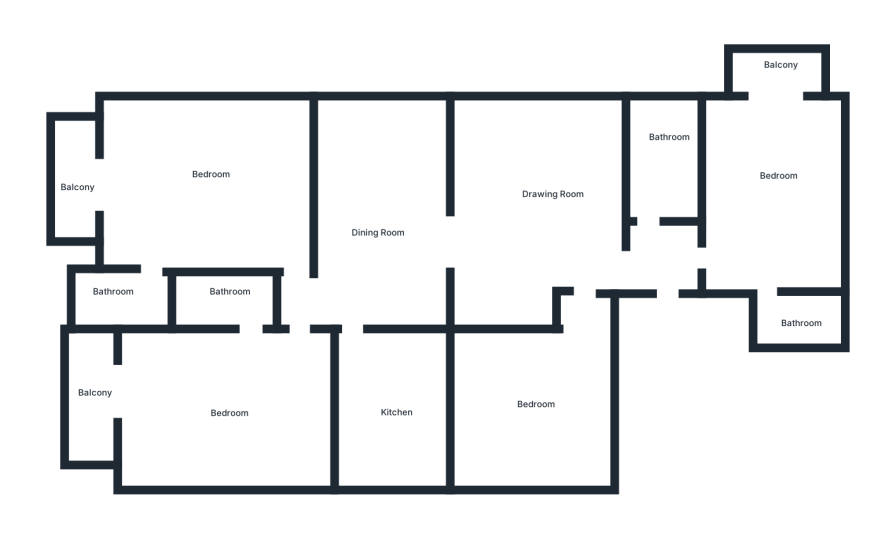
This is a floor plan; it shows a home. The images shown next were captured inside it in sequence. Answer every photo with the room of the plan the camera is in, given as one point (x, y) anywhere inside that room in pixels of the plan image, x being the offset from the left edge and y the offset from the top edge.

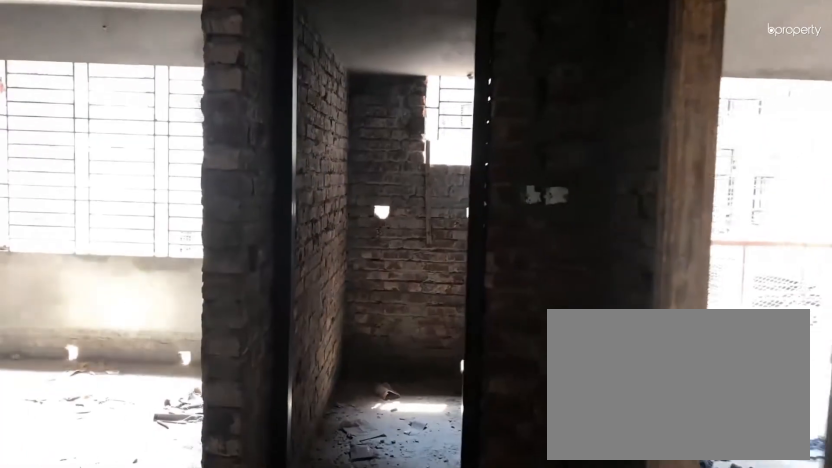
(661, 275)
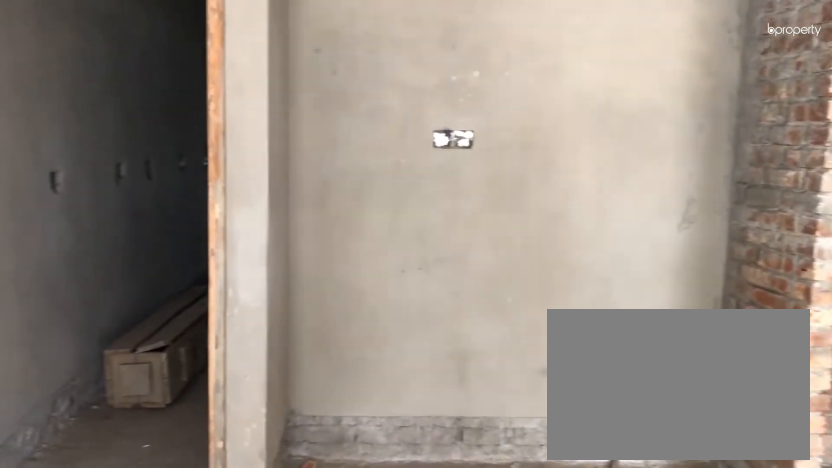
(520, 227)
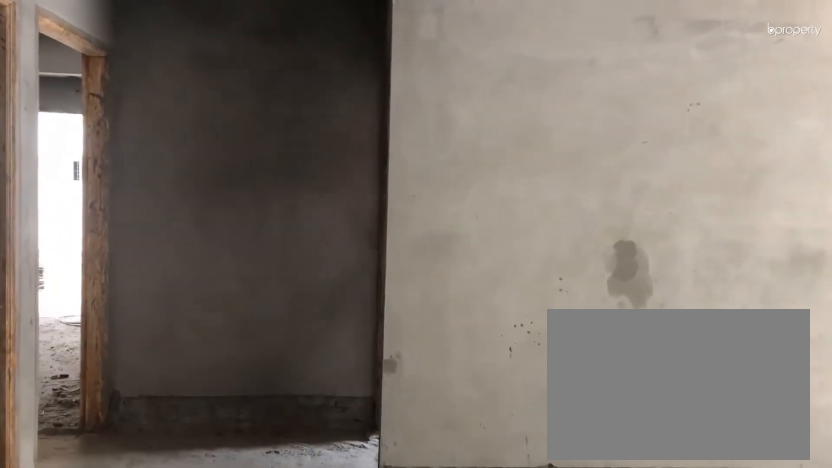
(391, 226)
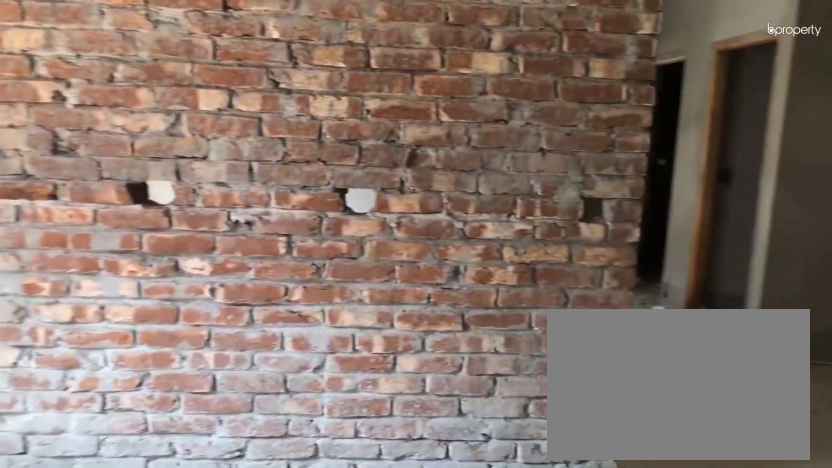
(391, 226)
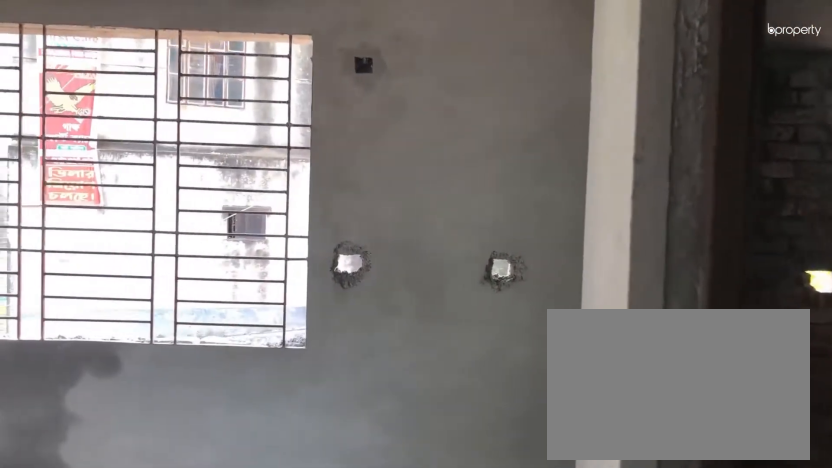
(779, 208)
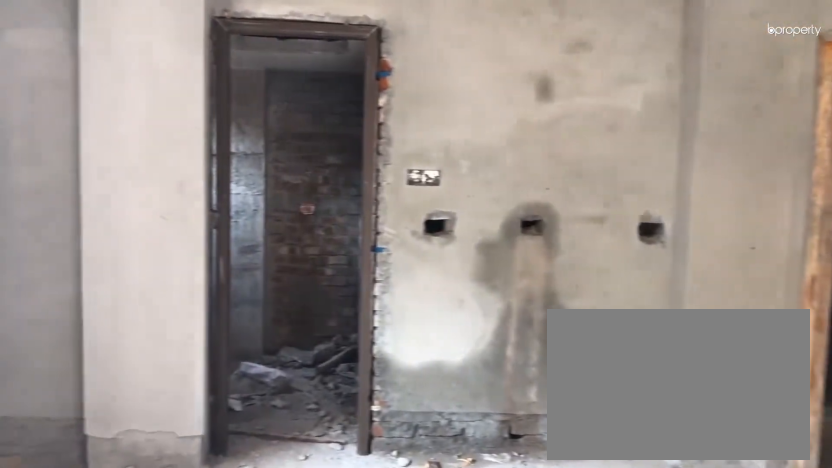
(779, 186)
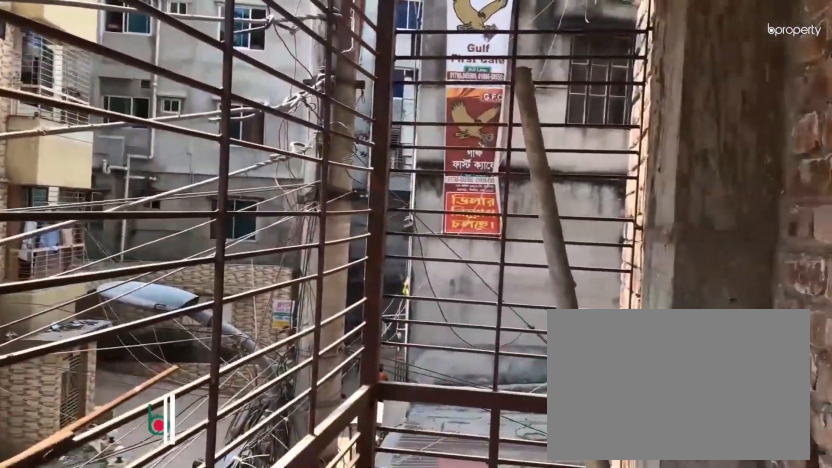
(779, 77)
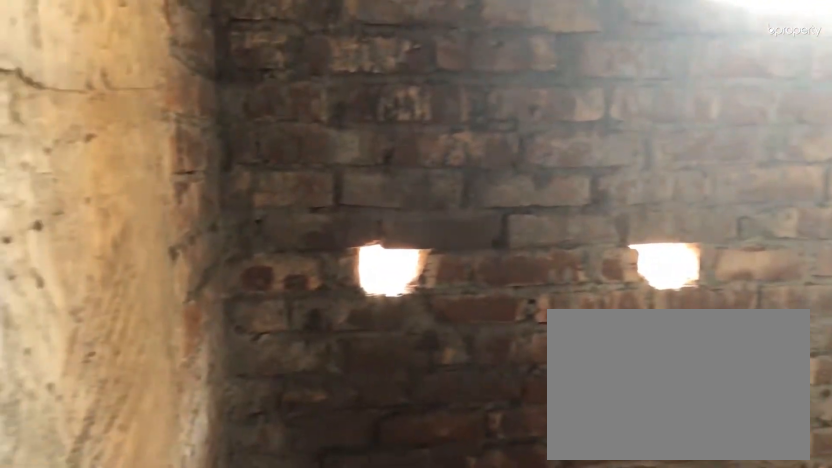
(789, 320)
